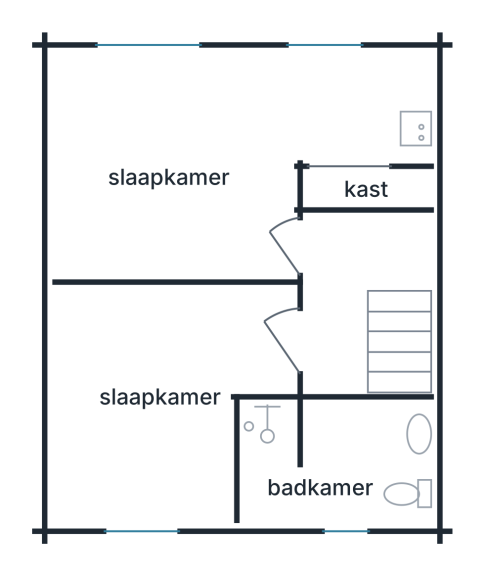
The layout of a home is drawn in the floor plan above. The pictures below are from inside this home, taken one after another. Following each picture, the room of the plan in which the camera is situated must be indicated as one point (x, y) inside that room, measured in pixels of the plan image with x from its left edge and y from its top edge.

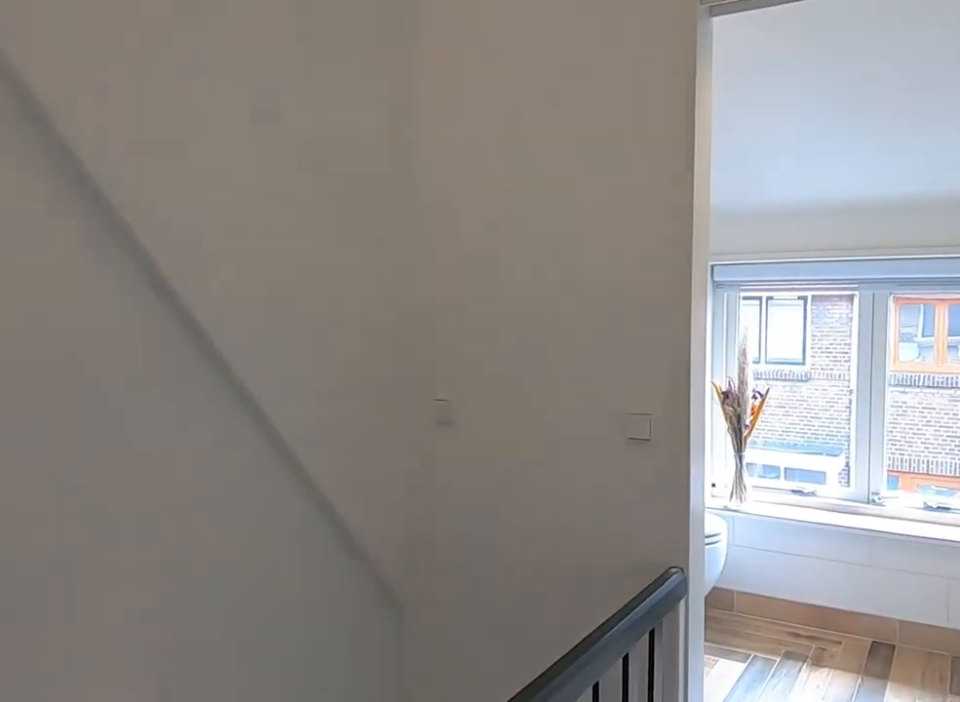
(353, 289)
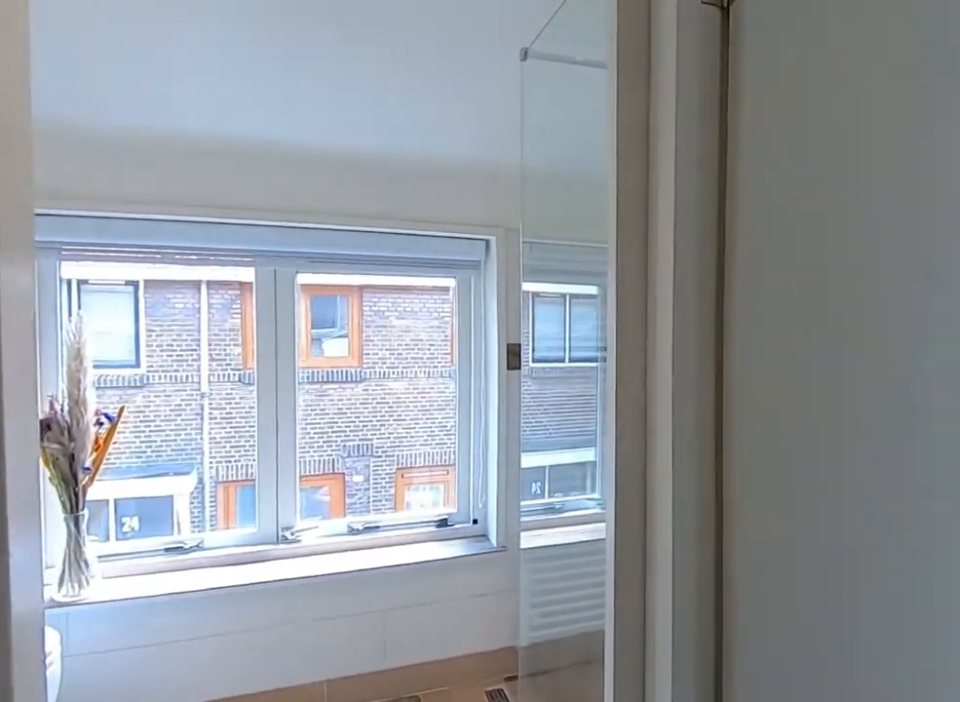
(353, 289)
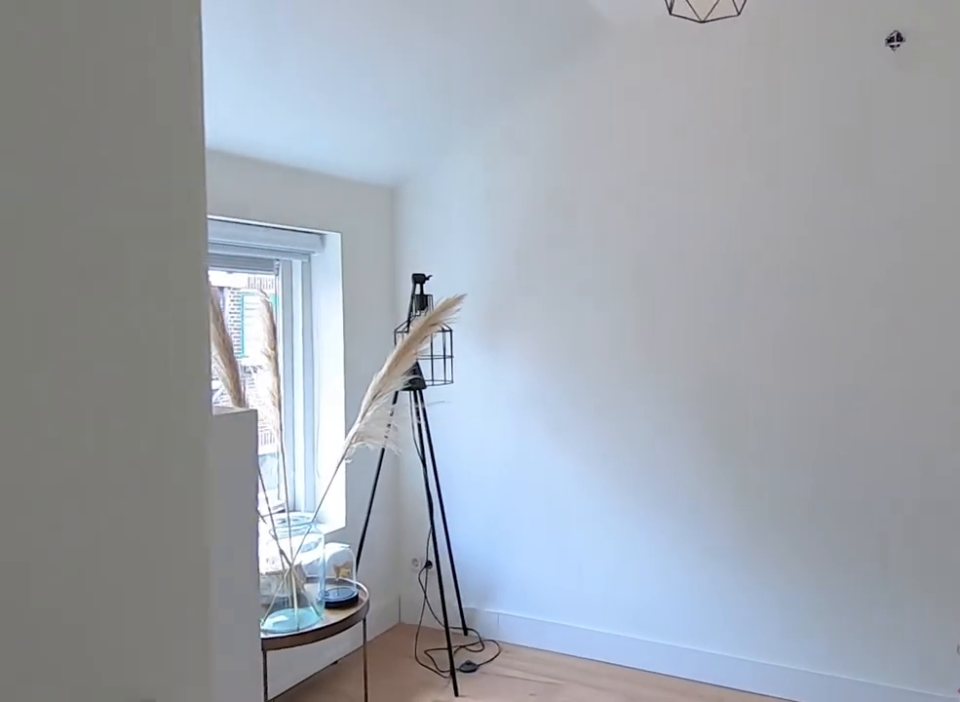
(58, 357)
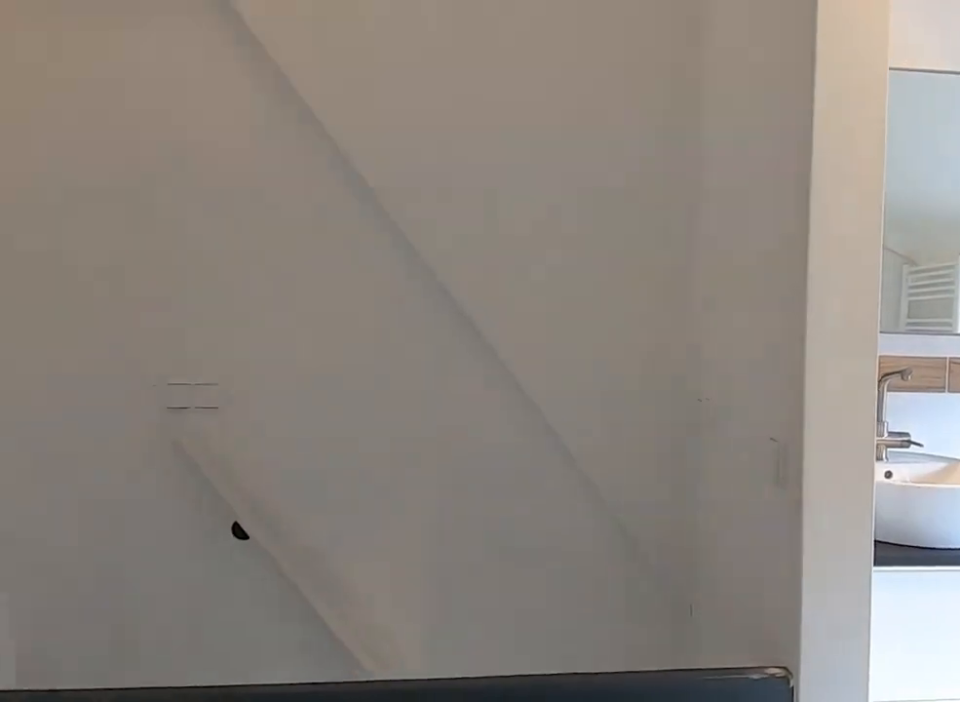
(353, 289)
